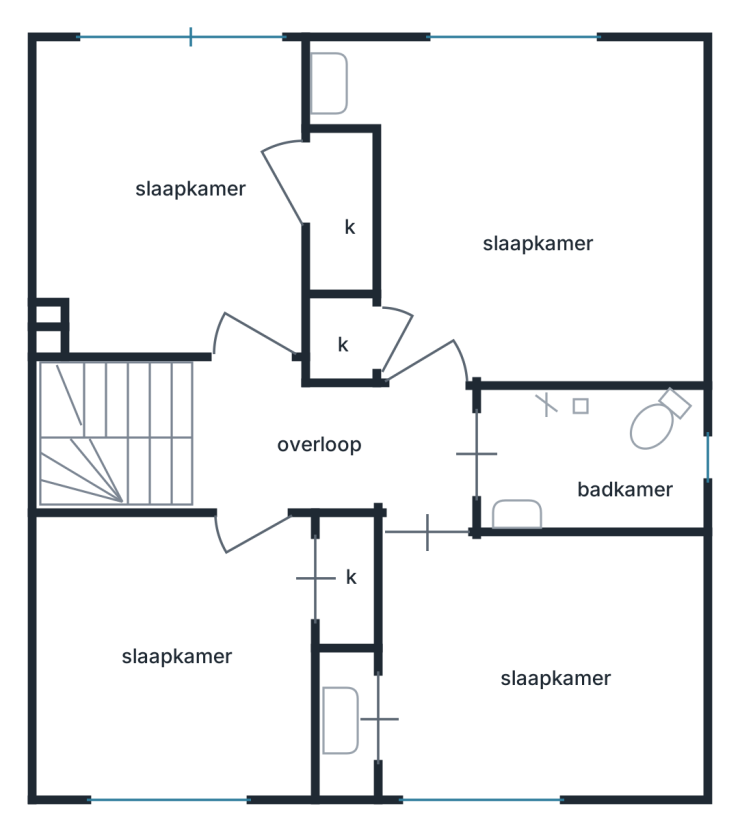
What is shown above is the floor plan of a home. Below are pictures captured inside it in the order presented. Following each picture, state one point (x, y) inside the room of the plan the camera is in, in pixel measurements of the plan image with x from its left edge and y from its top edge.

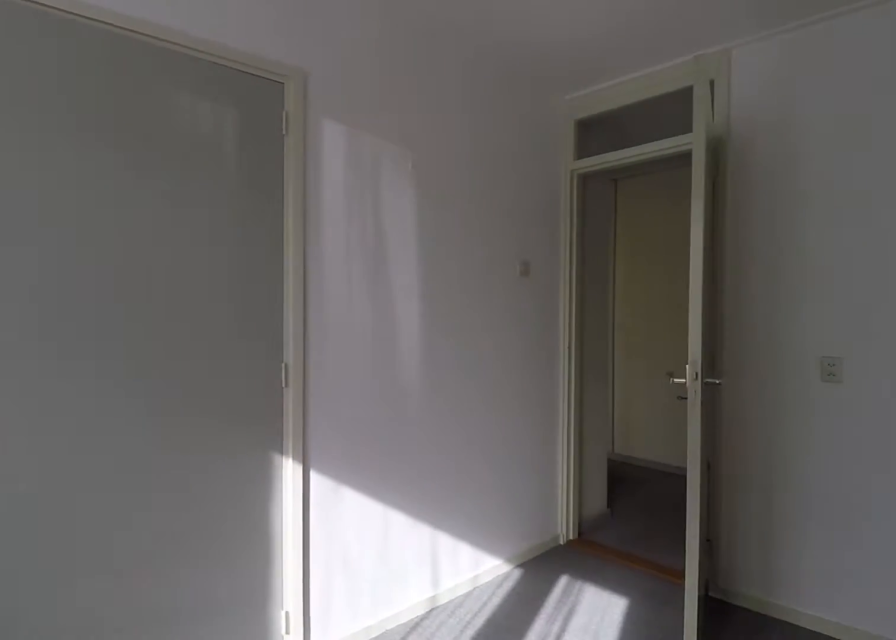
(173, 198)
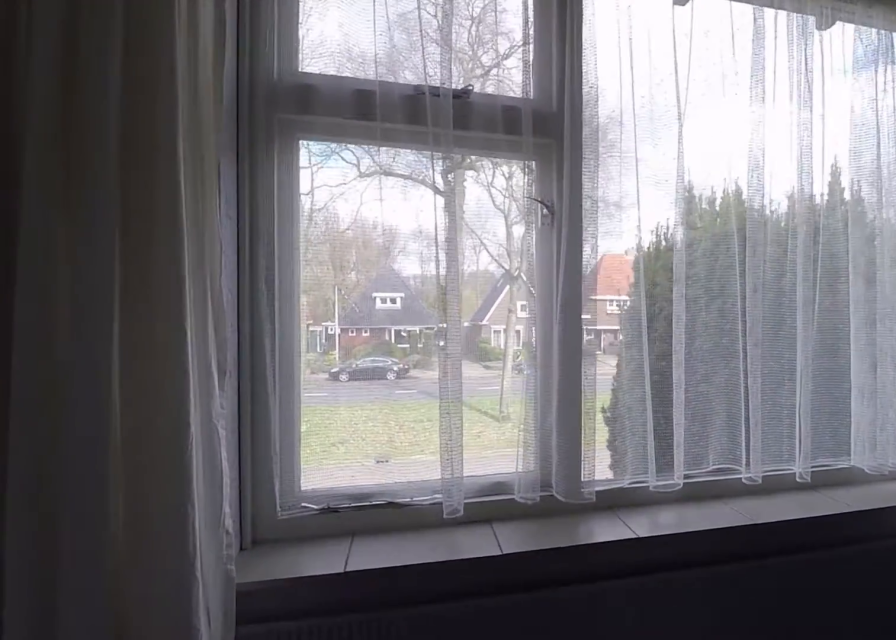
(175, 654)
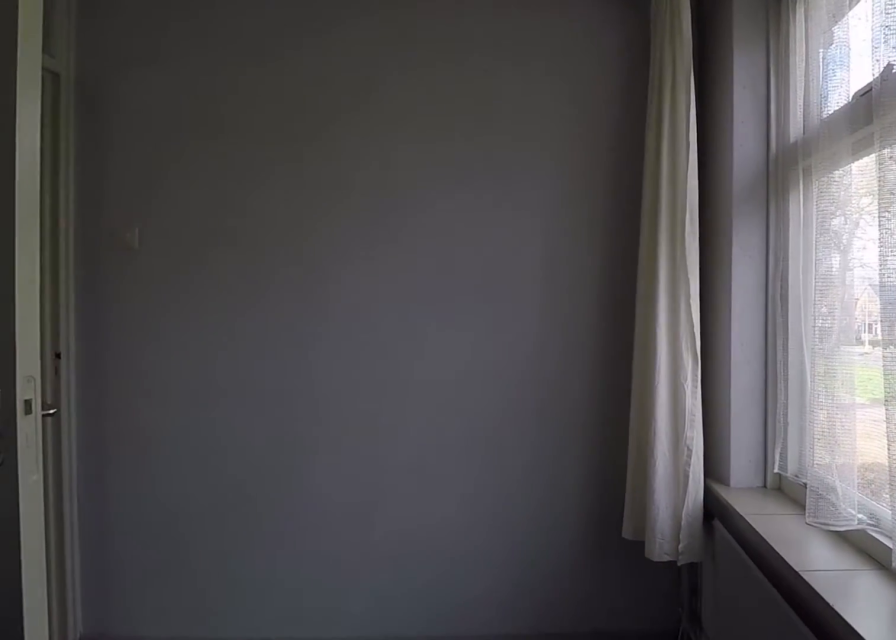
(175, 654)
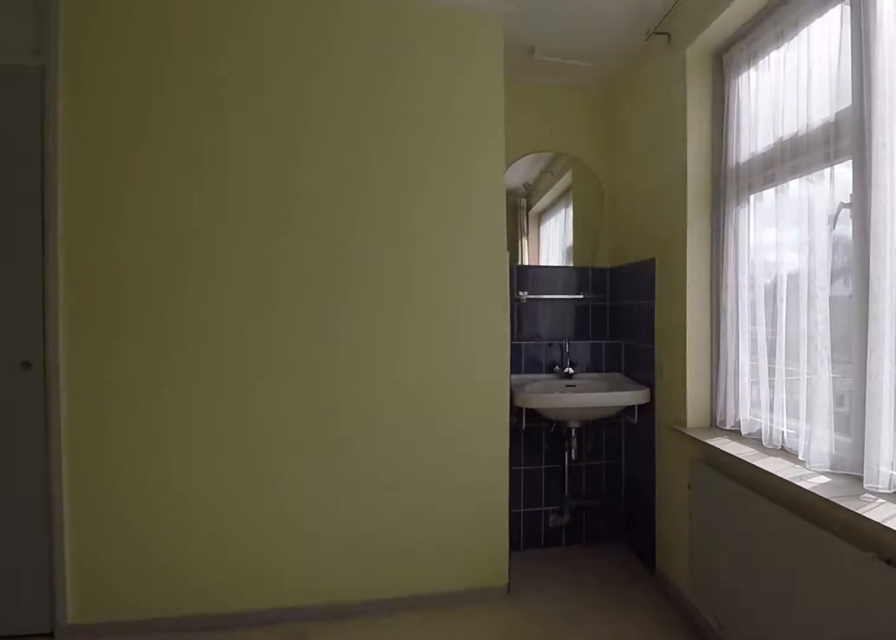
(528, 209)
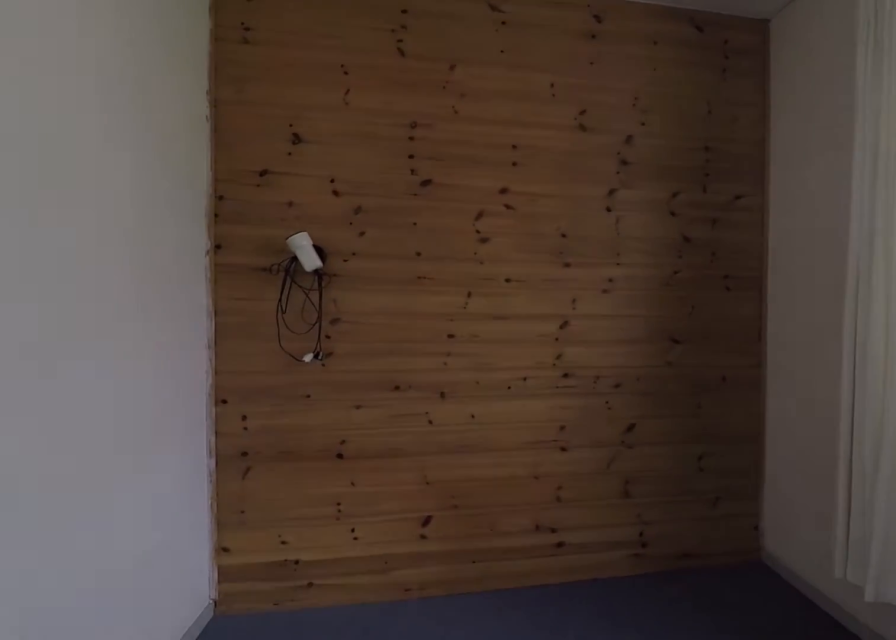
(543, 663)
